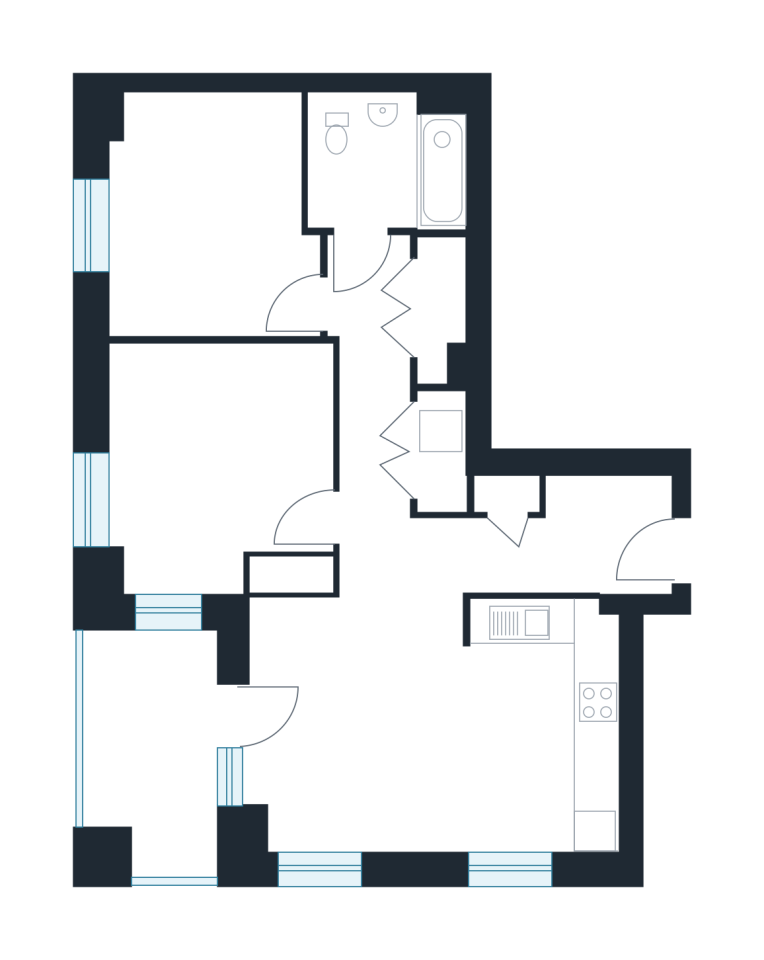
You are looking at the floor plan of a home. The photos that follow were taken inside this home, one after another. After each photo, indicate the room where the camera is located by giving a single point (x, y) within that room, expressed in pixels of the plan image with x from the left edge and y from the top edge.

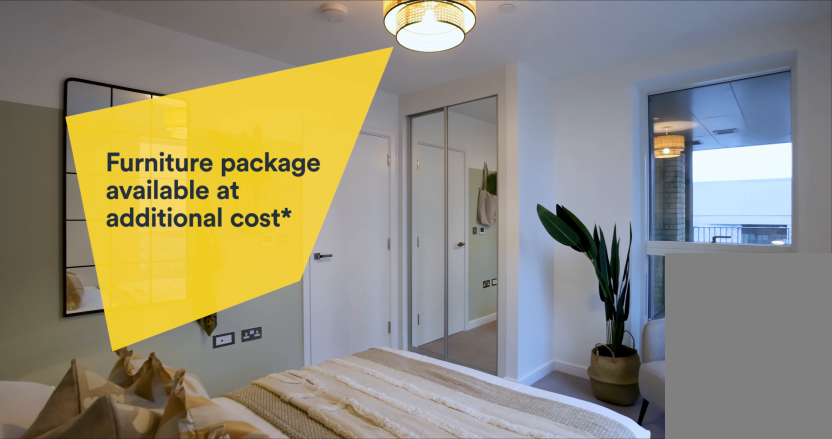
(222, 466)
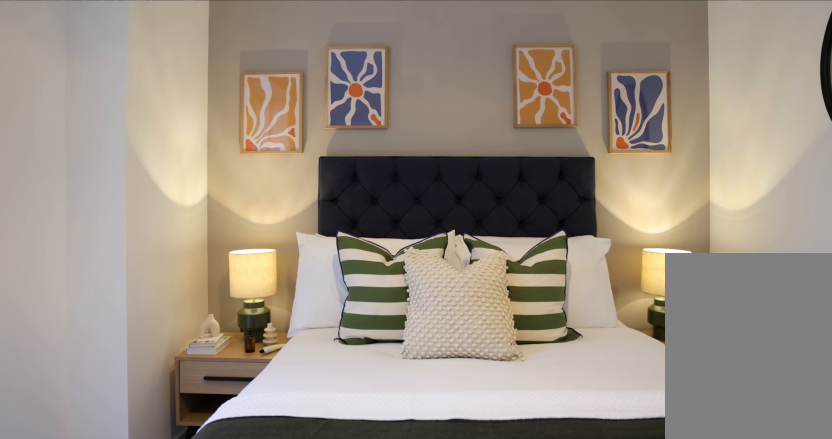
(210, 220)
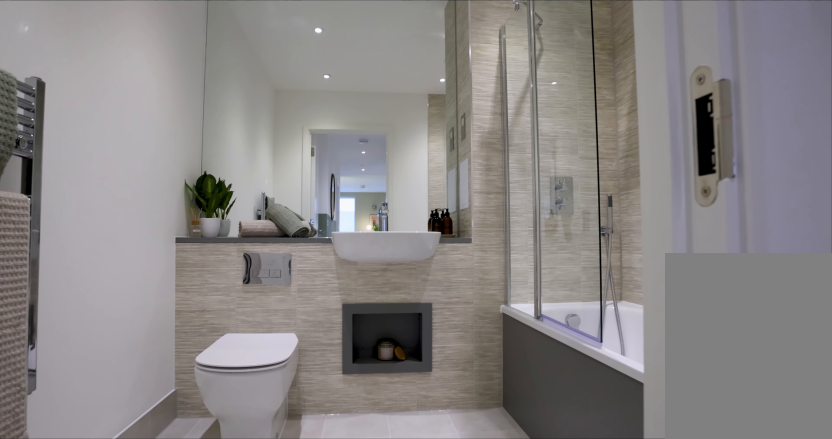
(383, 165)
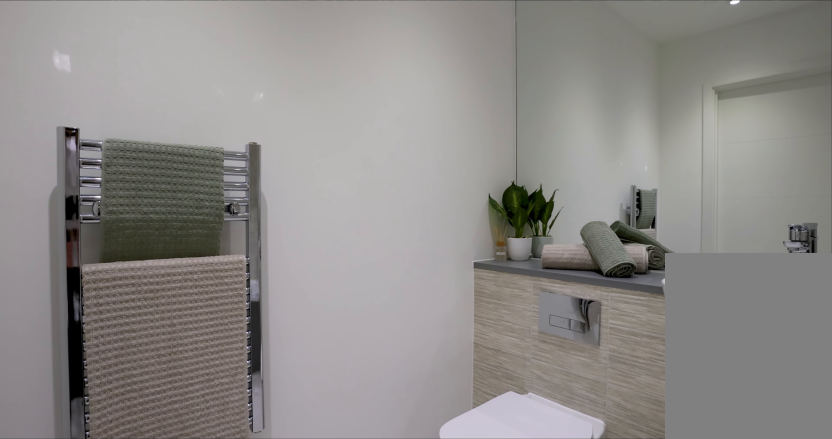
(383, 165)
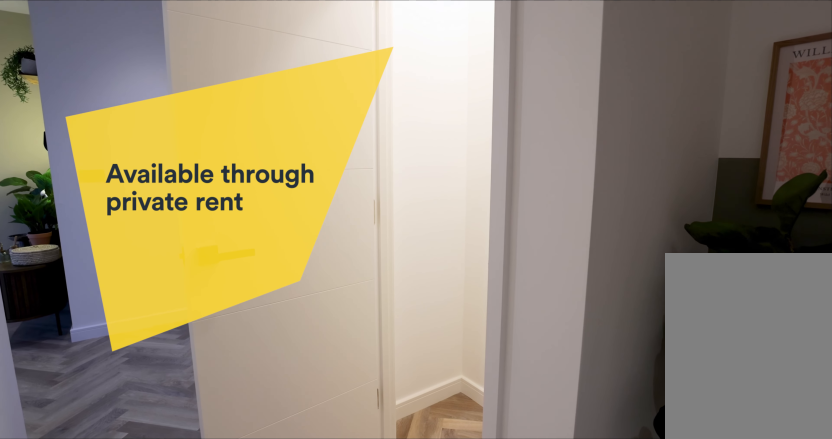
(432, 655)
